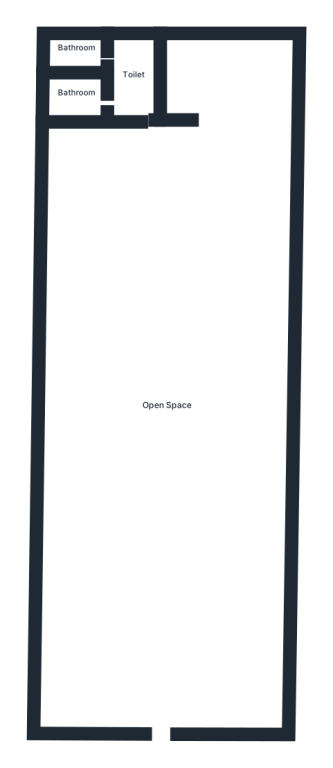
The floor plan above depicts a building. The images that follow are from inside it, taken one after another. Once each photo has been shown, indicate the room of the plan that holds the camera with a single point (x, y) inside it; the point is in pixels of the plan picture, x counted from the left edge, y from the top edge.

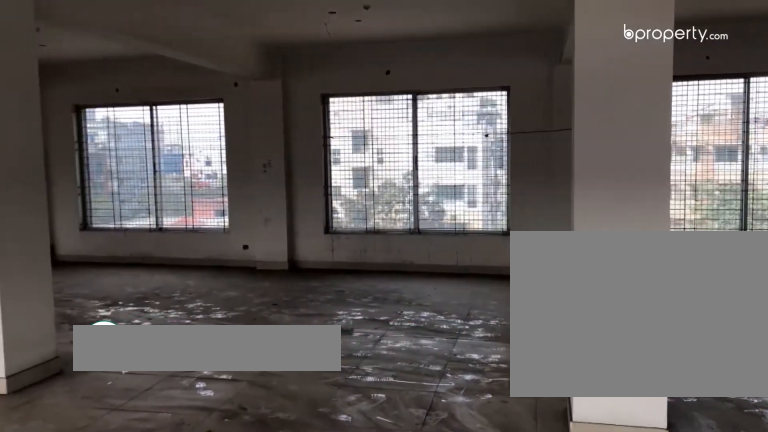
(162, 370)
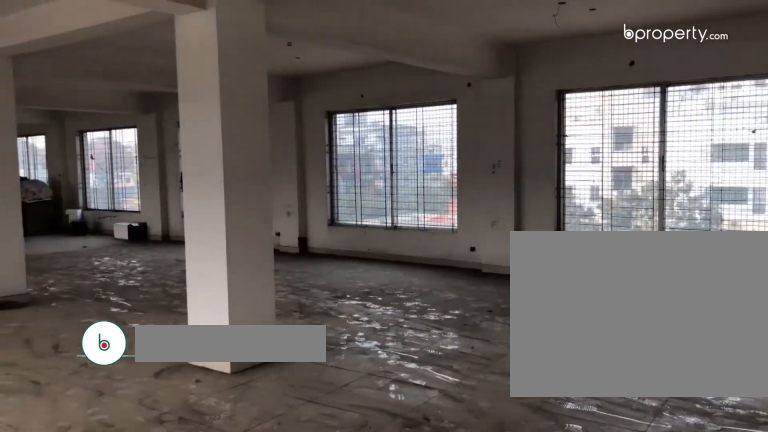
(162, 370)
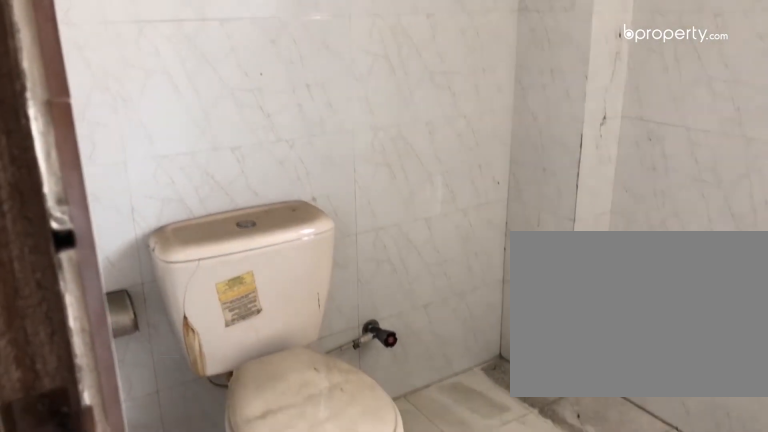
(75, 99)
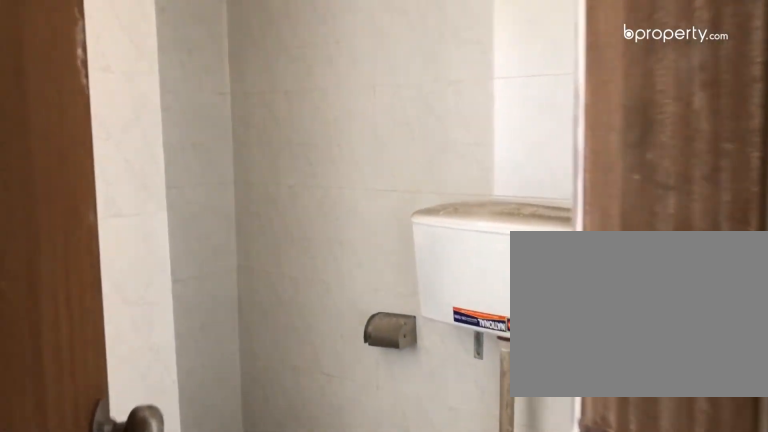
(81, 56)
